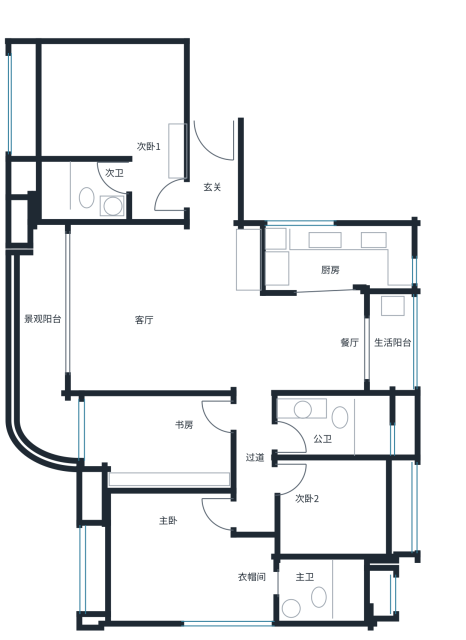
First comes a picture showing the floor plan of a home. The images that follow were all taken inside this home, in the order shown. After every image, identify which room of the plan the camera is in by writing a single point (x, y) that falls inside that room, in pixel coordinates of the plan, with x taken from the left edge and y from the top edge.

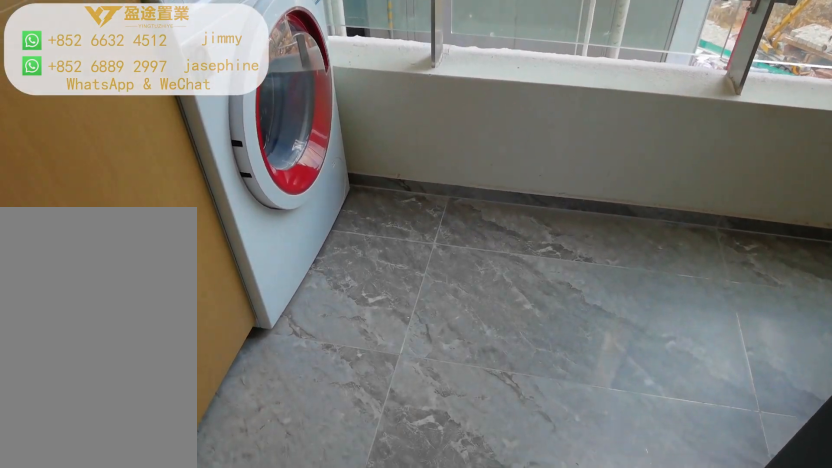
(392, 340)
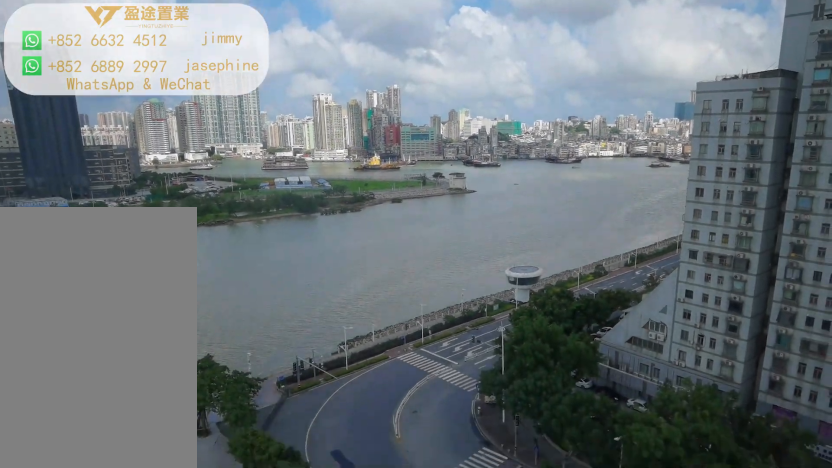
(38, 347)
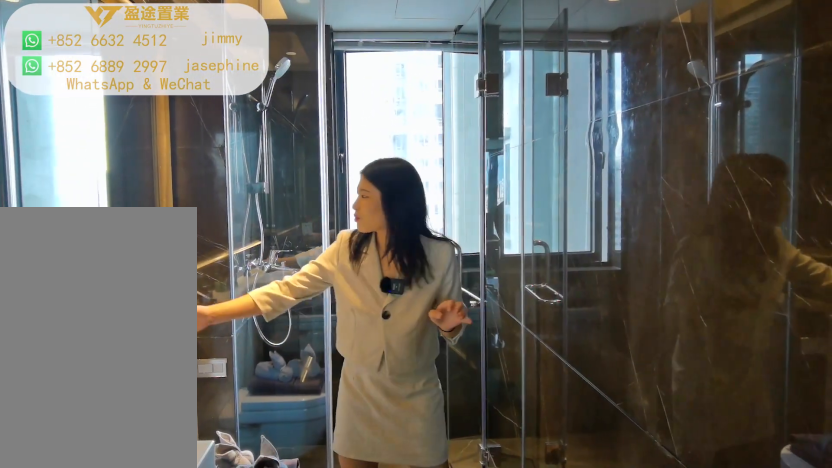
(333, 428)
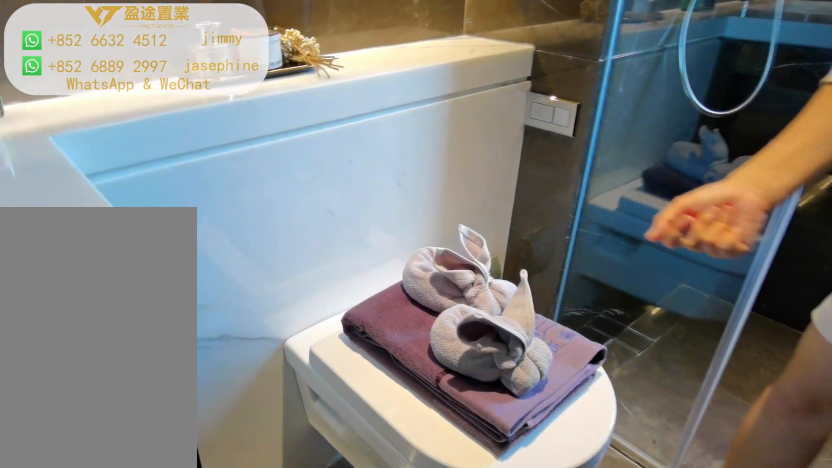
(333, 428)
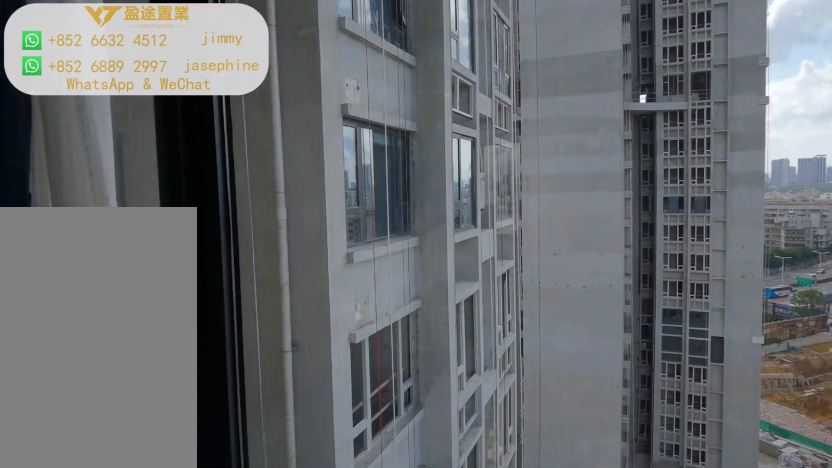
(345, 509)
